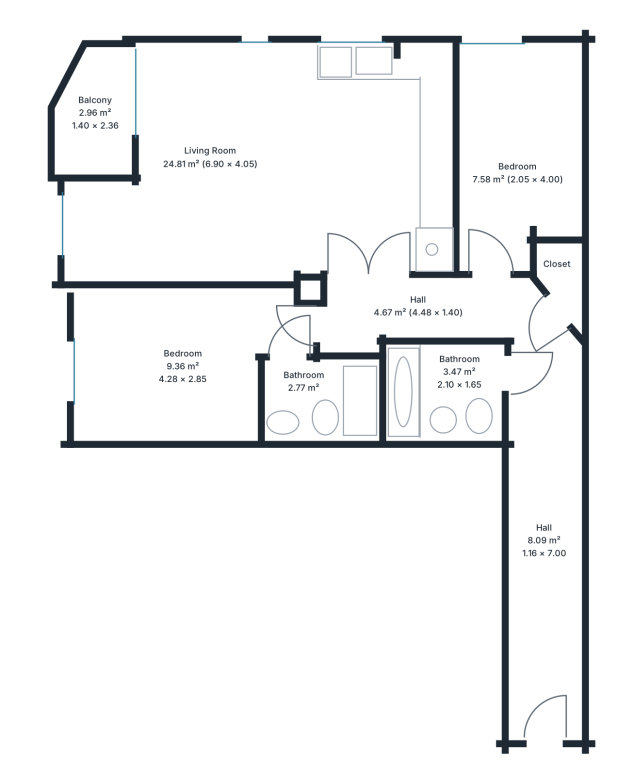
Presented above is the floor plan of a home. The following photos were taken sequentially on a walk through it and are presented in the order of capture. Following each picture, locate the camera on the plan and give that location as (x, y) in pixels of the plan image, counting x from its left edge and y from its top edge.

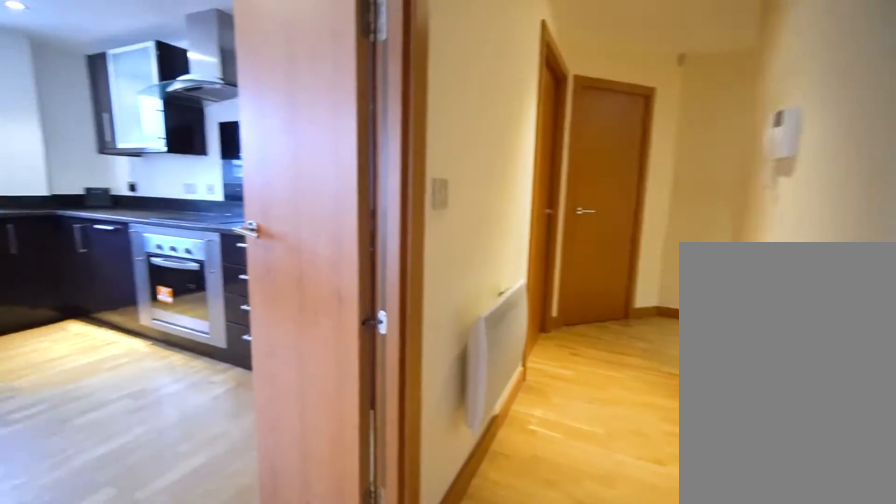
(335, 325)
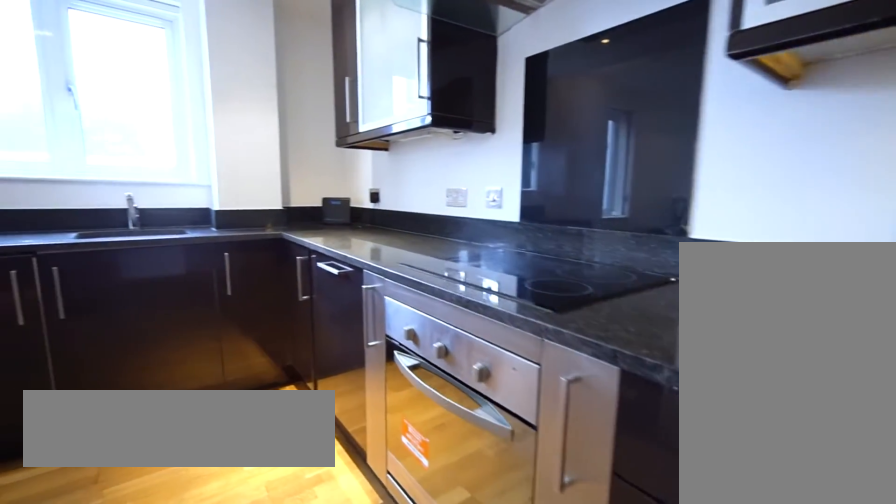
(387, 208)
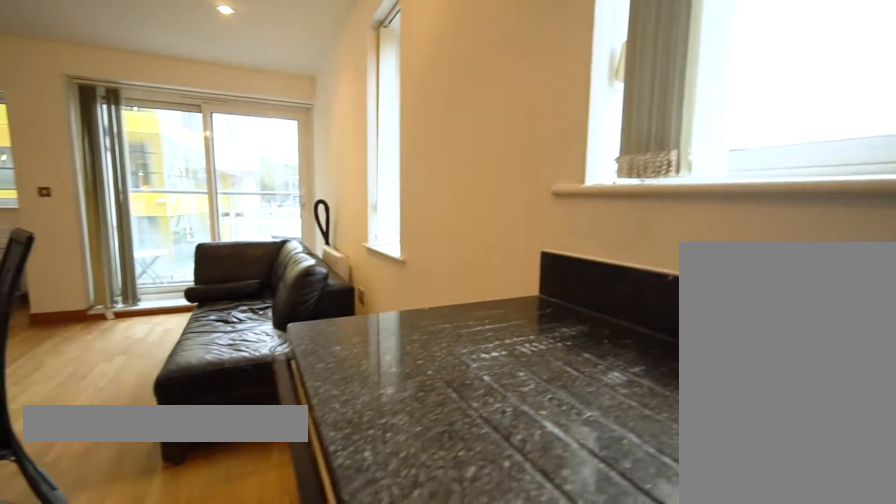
(360, 82)
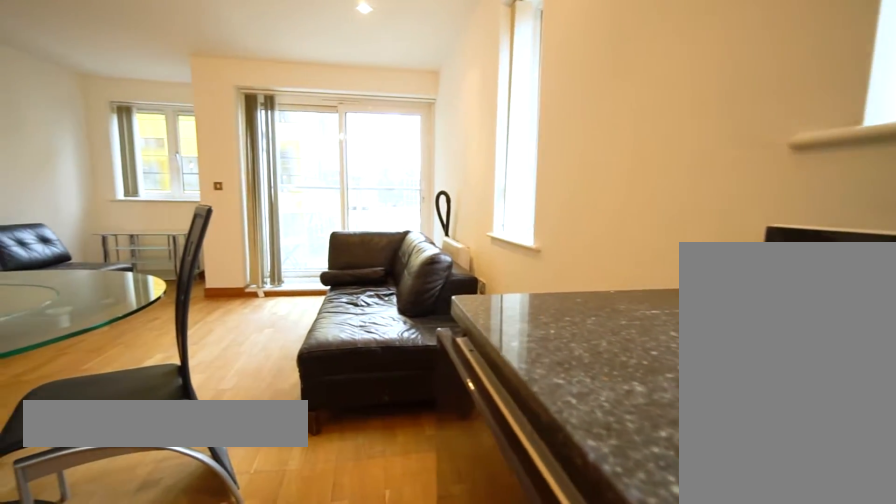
(361, 82)
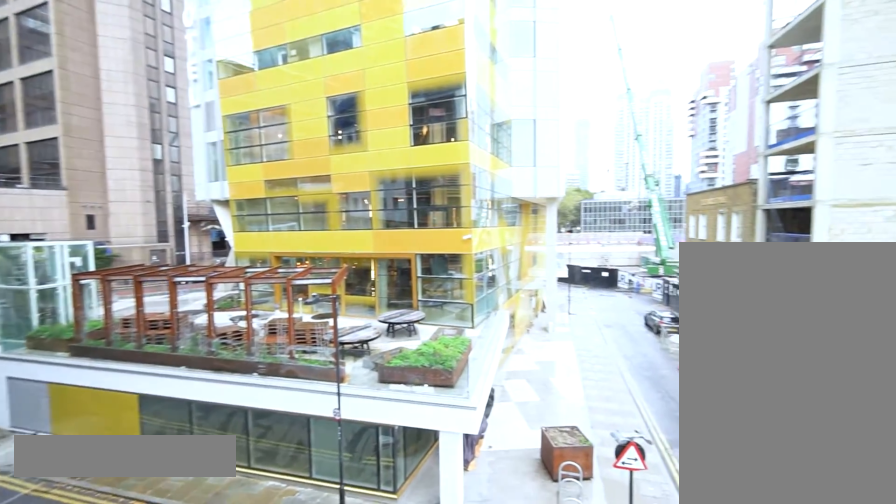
(96, 104)
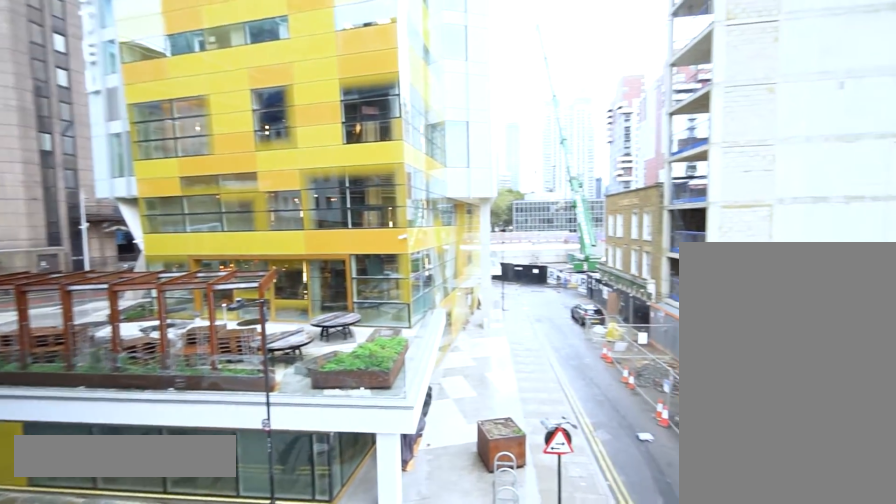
(96, 104)
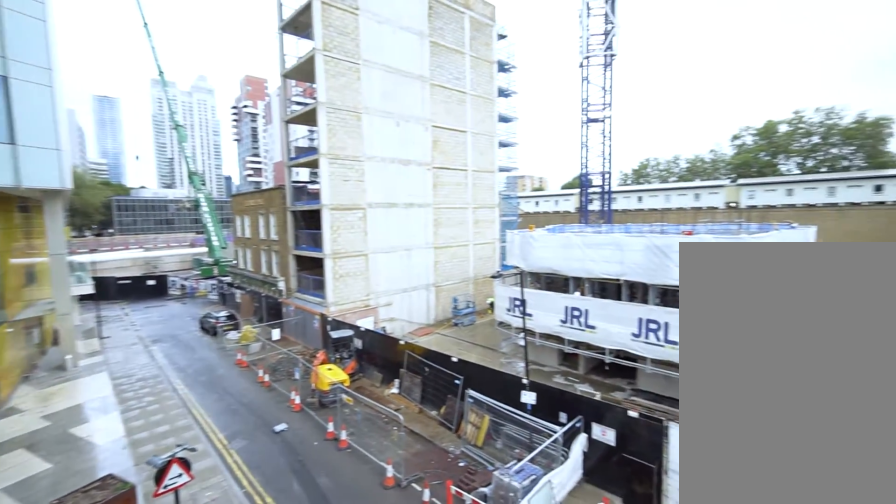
(96, 104)
